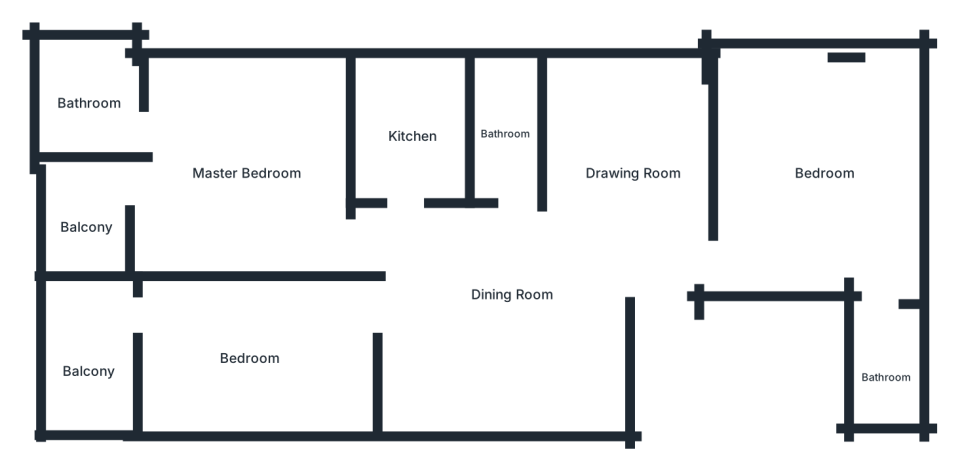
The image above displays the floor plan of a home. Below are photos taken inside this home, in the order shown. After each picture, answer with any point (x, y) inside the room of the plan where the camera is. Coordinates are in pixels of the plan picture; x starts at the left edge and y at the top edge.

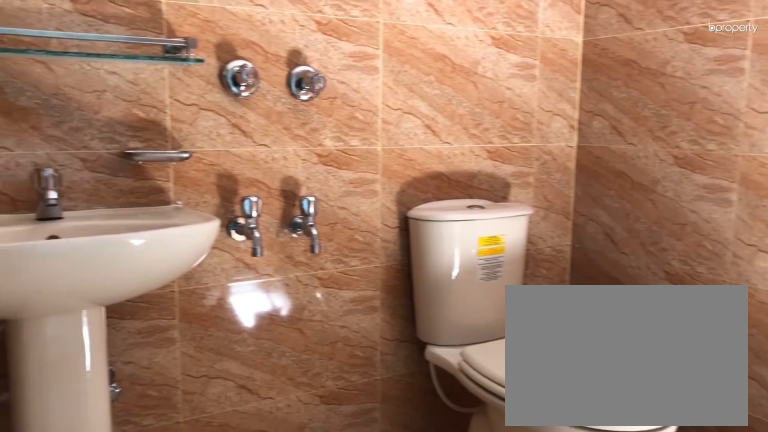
(89, 114)
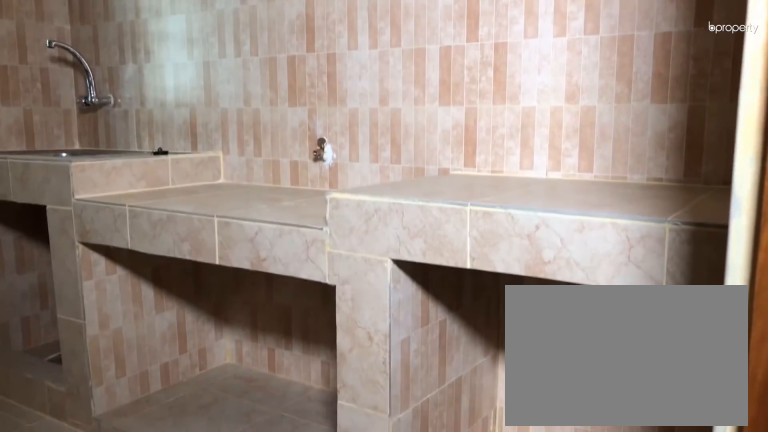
(412, 138)
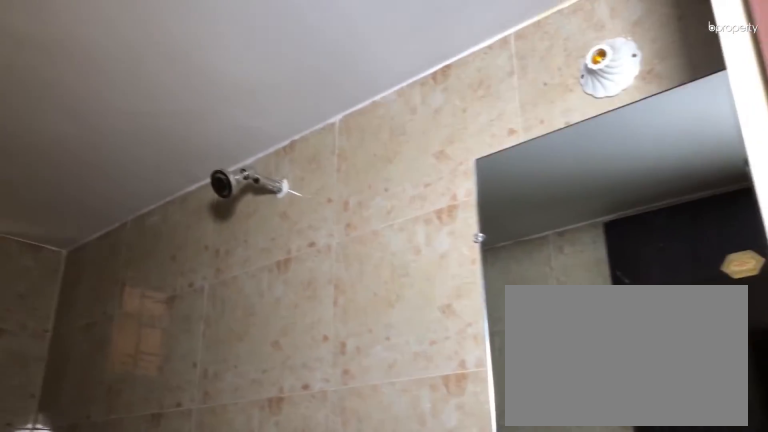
(509, 139)
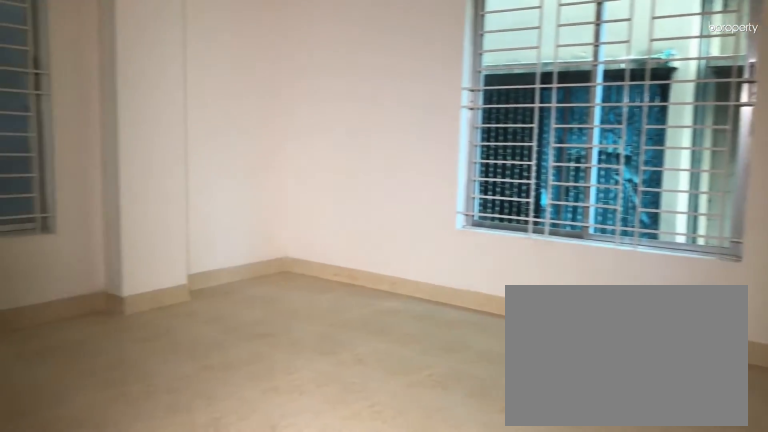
(825, 178)
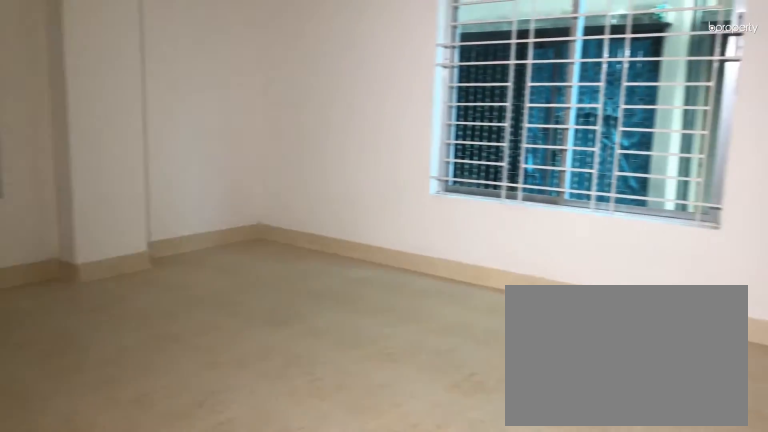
(825, 178)
